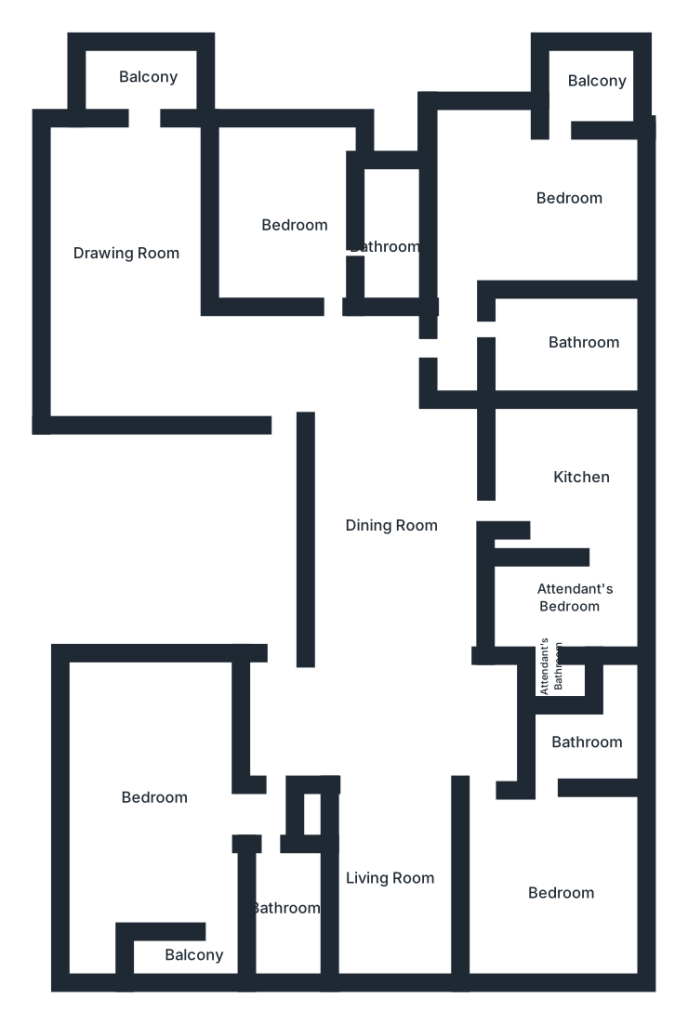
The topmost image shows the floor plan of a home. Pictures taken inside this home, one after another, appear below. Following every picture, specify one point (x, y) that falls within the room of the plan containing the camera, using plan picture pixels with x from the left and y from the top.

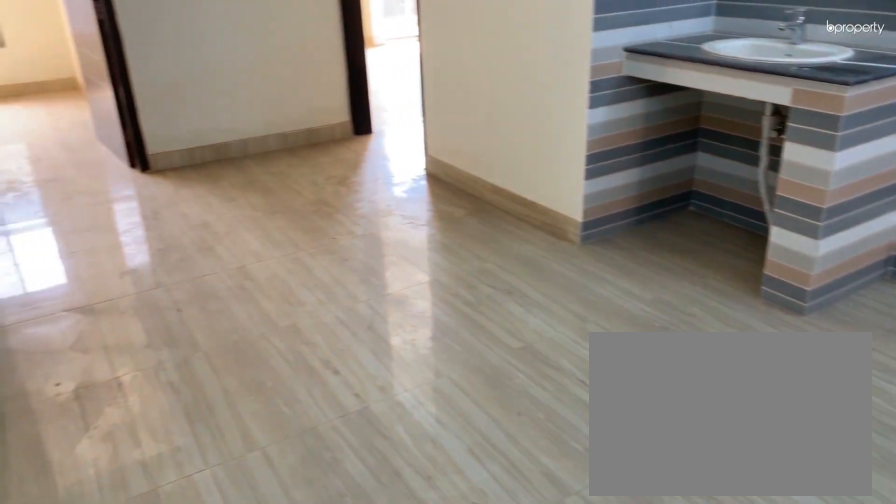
(391, 541)
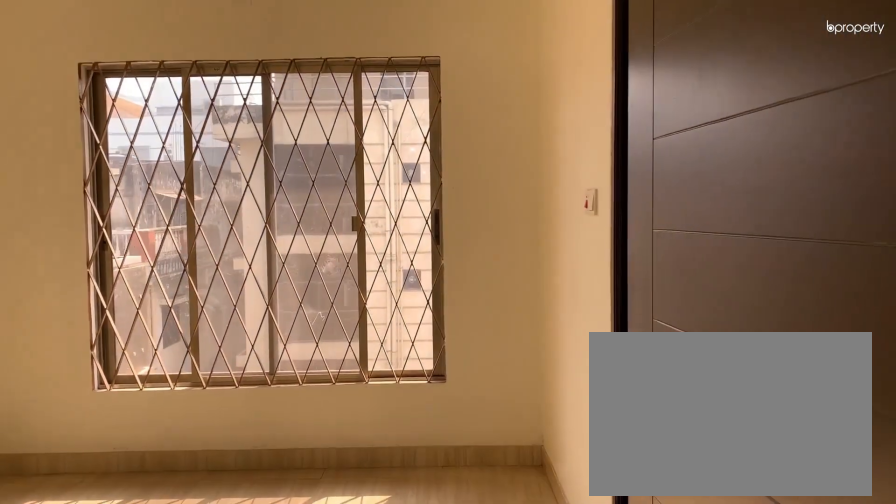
(290, 220)
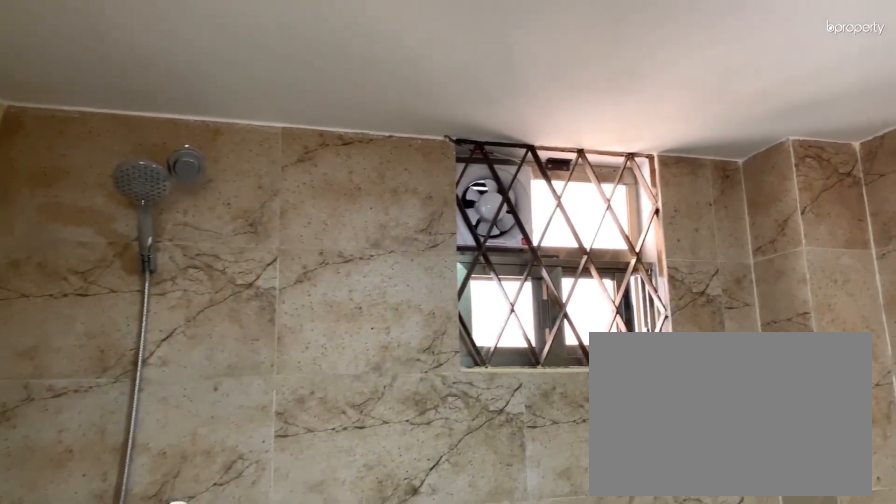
(553, 323)
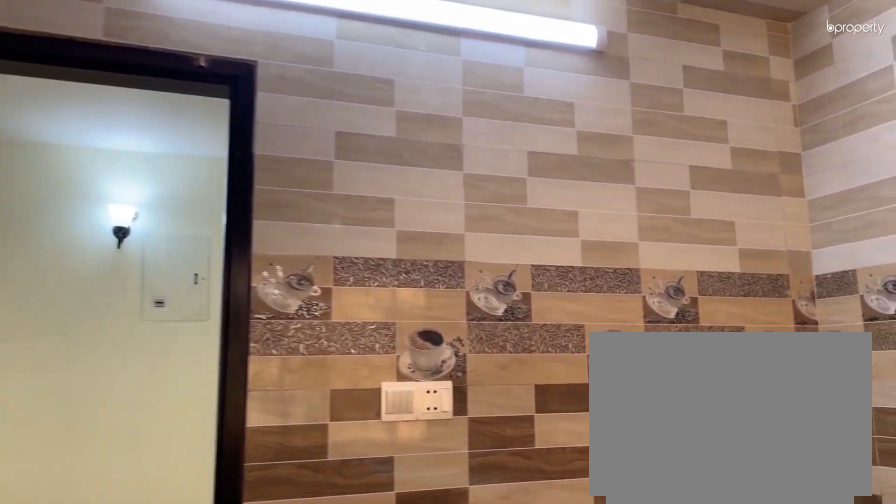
(537, 503)
